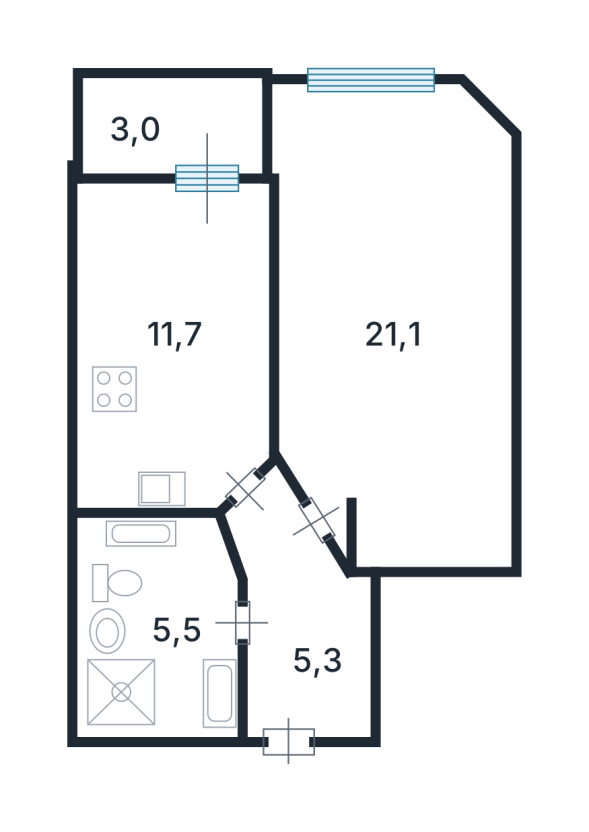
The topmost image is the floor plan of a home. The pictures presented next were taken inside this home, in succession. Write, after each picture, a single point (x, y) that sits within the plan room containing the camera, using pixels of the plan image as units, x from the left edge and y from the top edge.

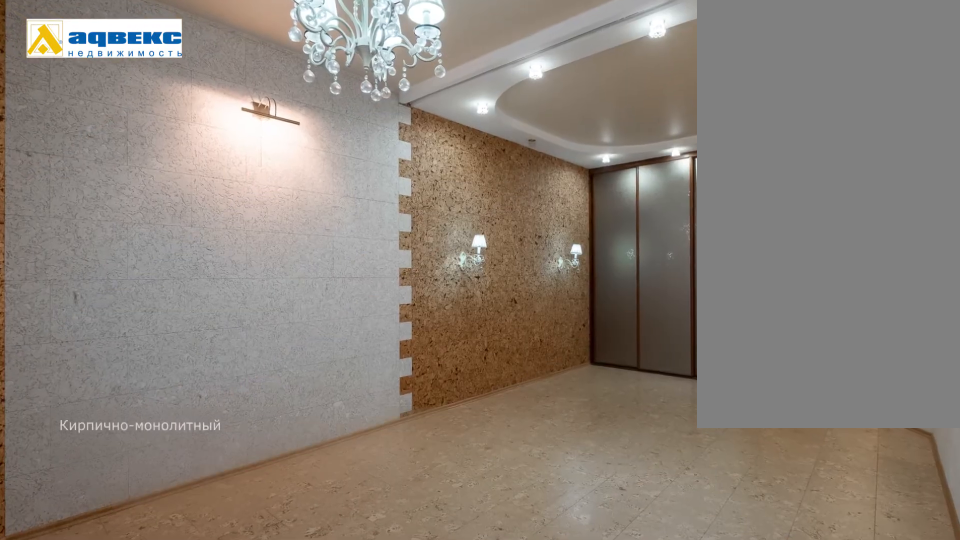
(385, 337)
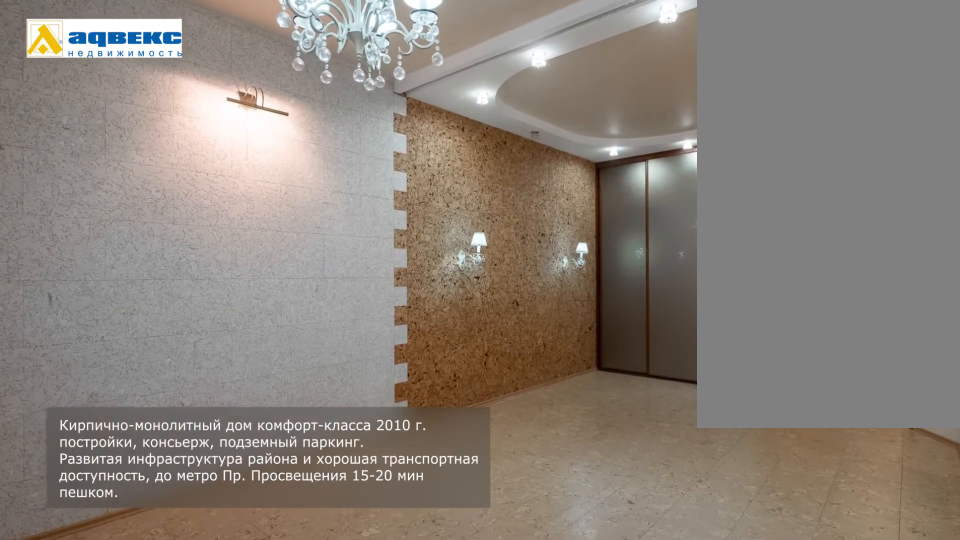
(385, 337)
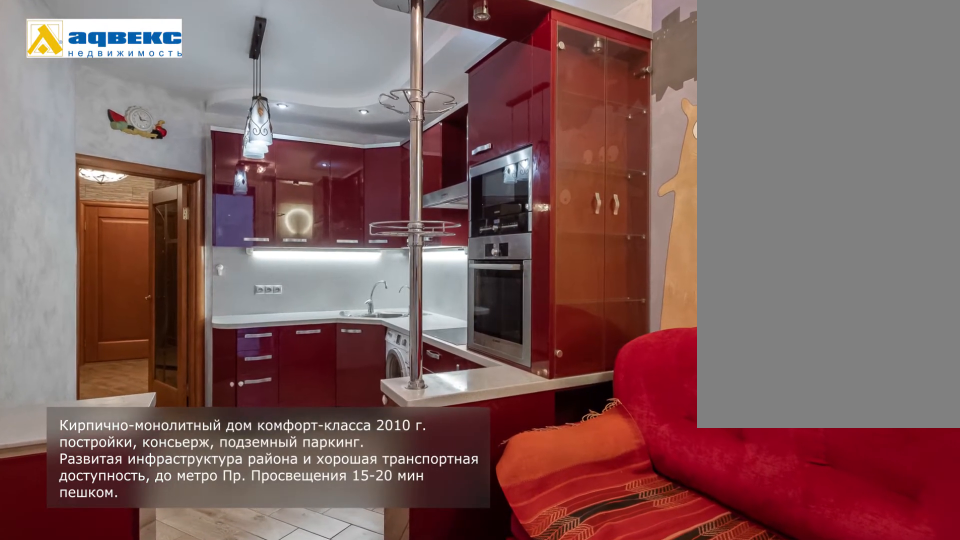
(175, 331)
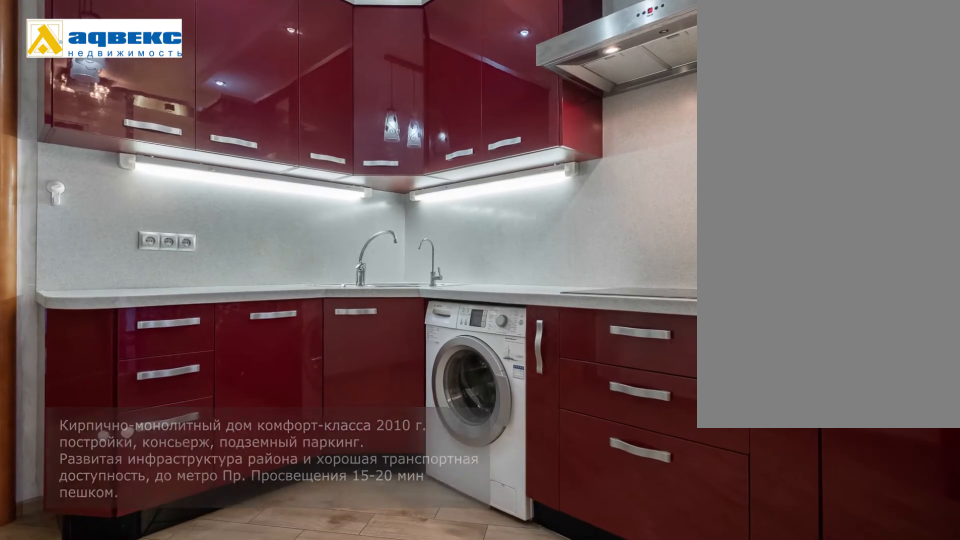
(175, 331)
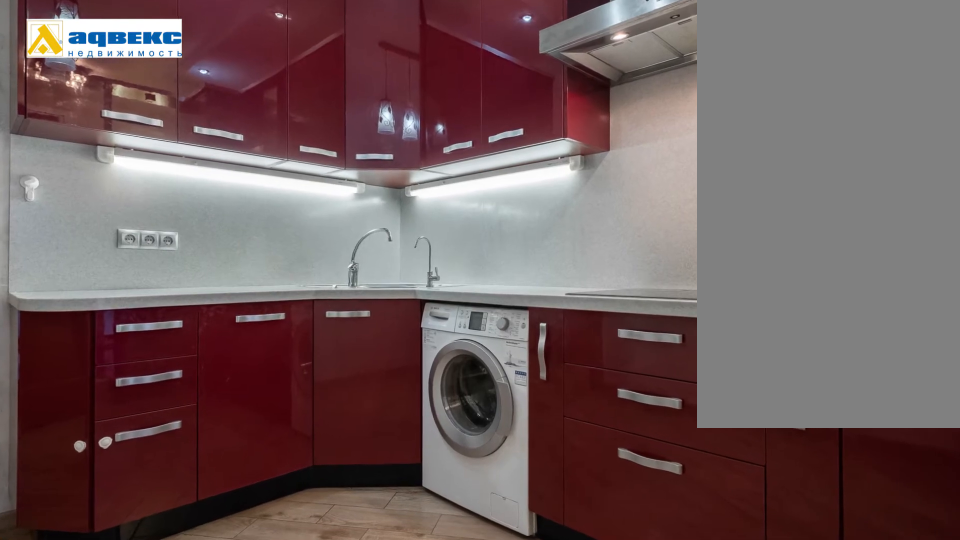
(175, 331)
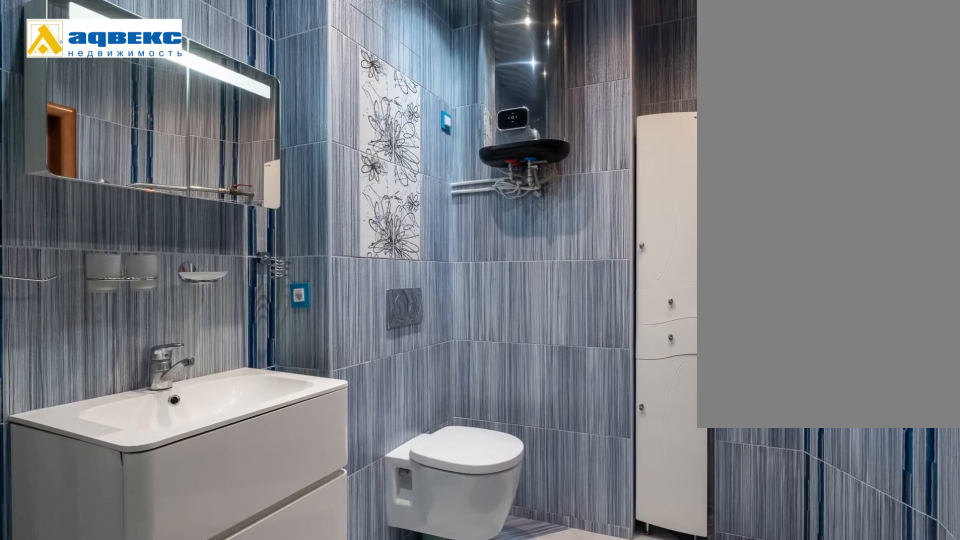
(162, 635)
